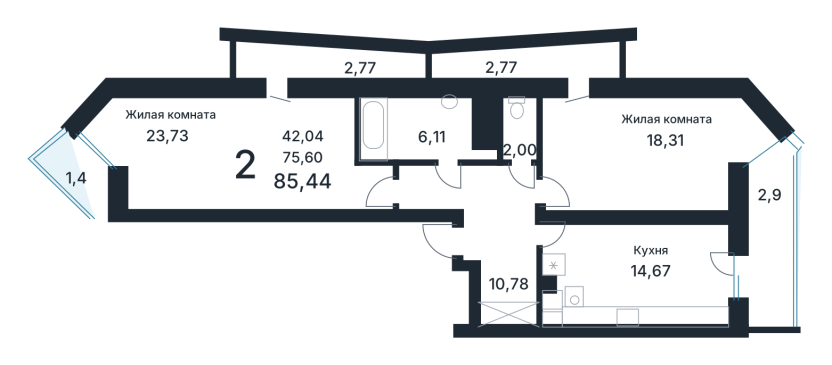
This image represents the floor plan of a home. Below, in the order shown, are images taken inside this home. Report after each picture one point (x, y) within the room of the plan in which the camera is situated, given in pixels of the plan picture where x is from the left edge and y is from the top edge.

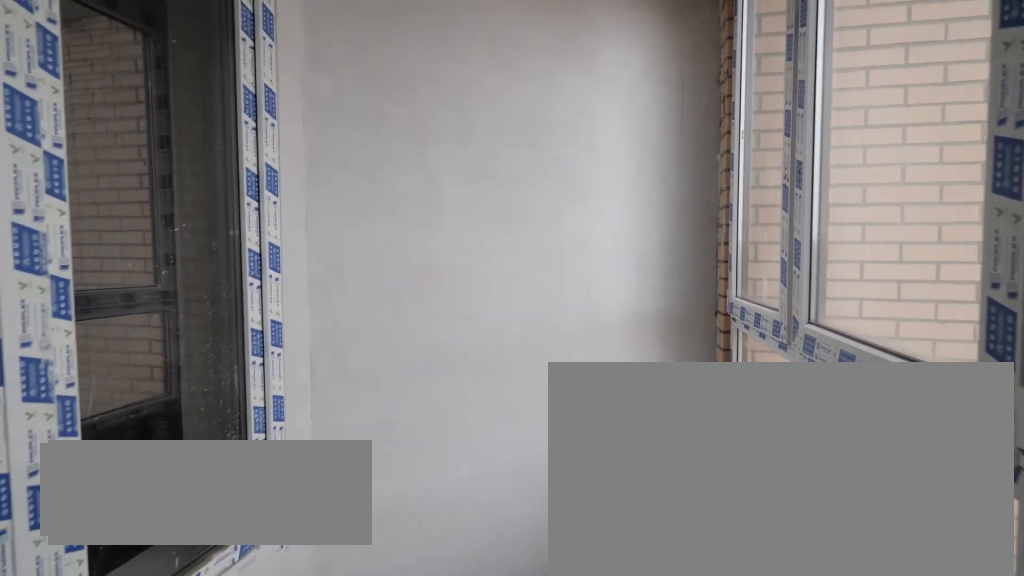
(77, 176)
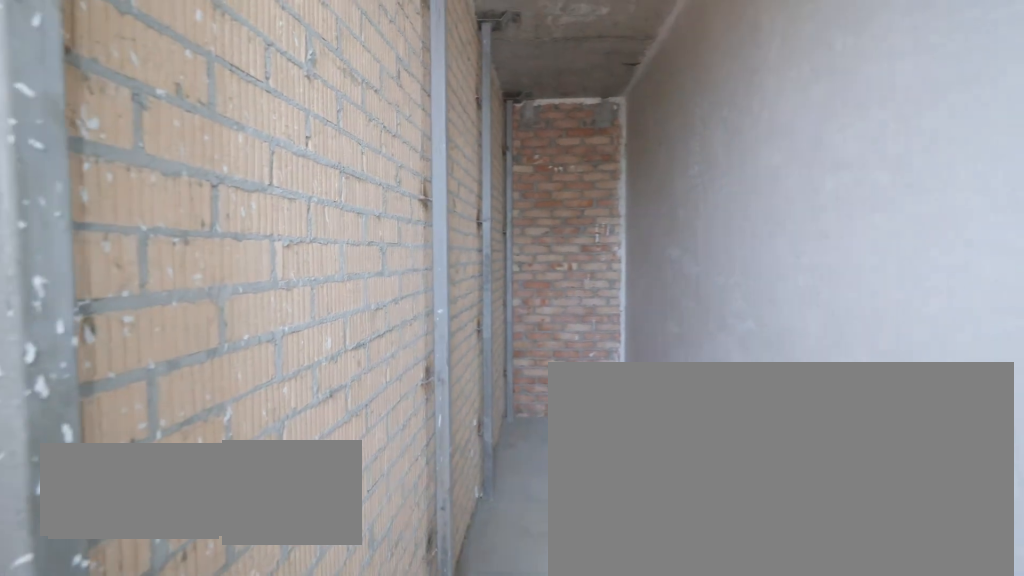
(326, 60)
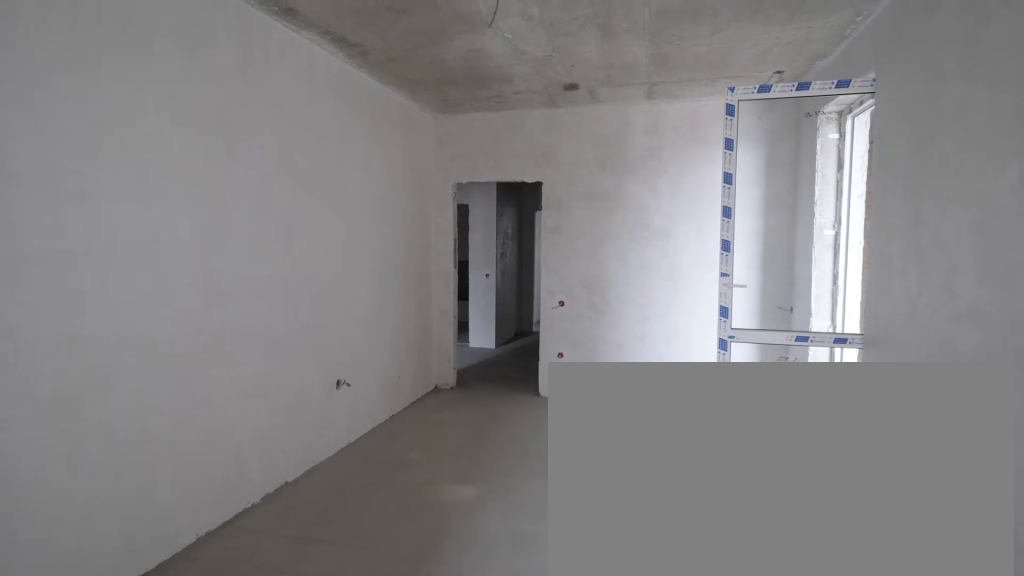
(645, 153)
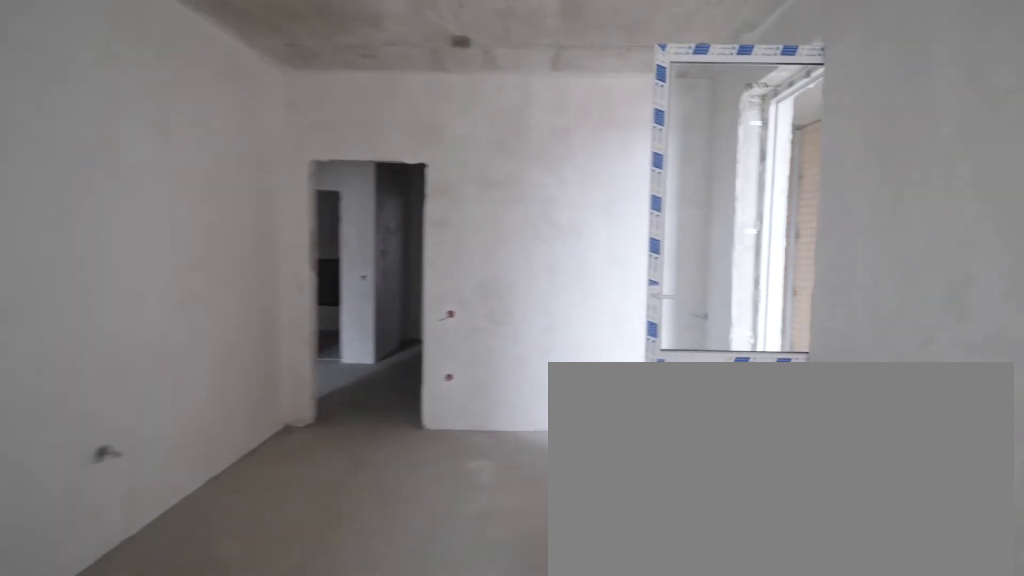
(645, 153)
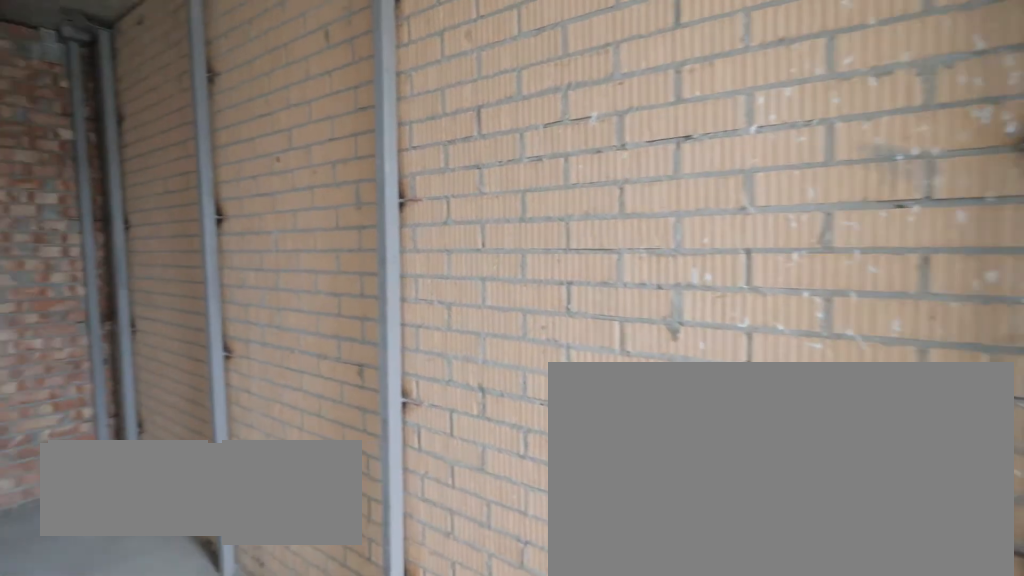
(529, 60)
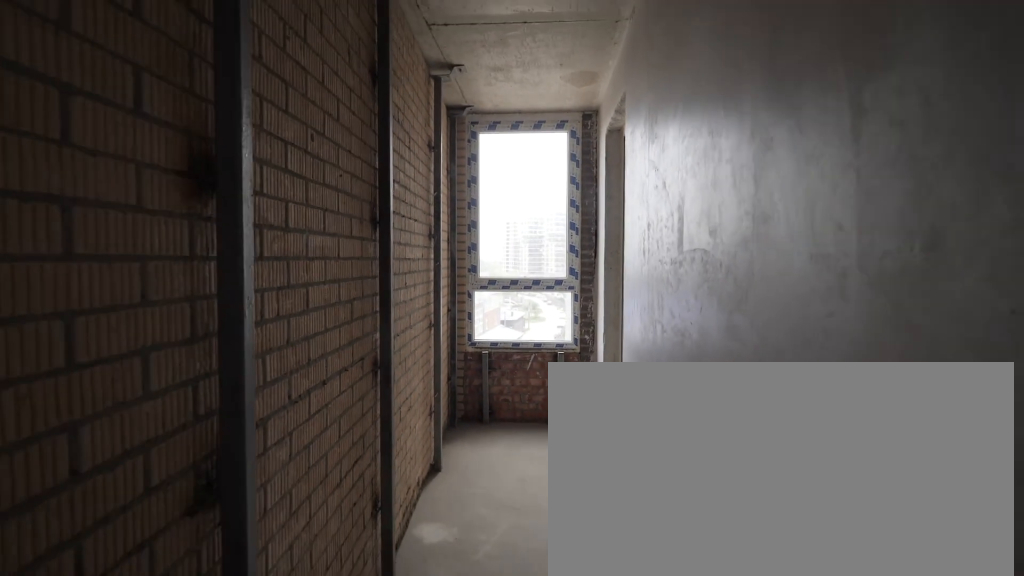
(529, 60)
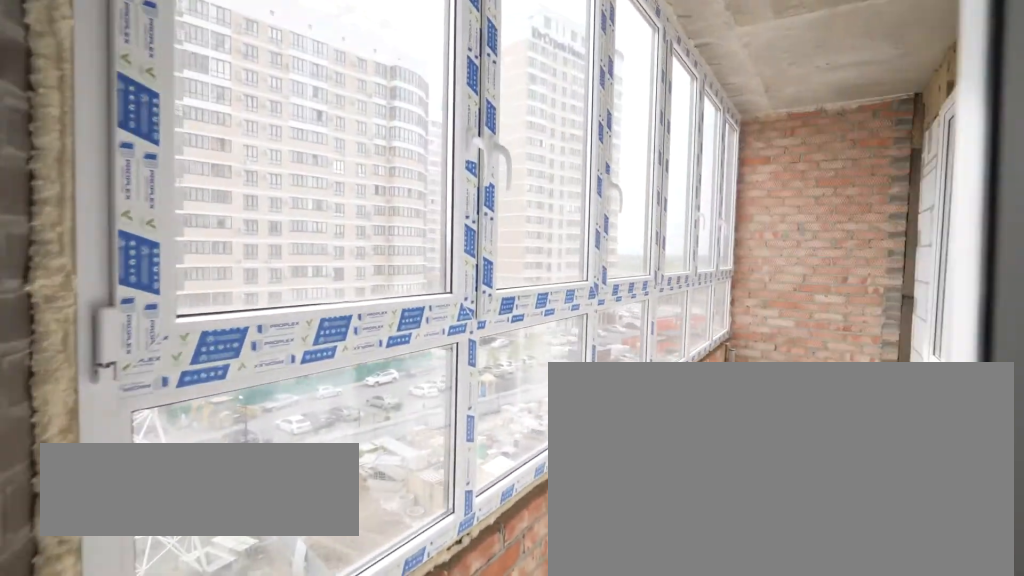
(769, 239)
